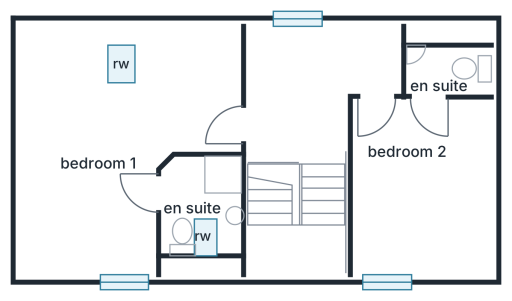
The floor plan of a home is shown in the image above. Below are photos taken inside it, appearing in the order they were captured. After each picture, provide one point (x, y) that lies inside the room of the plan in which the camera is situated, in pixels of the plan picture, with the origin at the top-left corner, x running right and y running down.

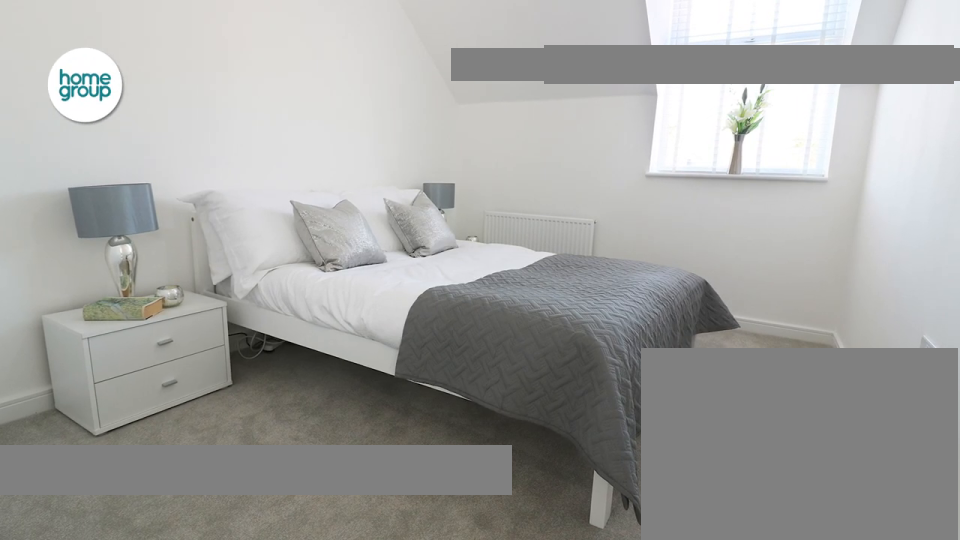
(422, 184)
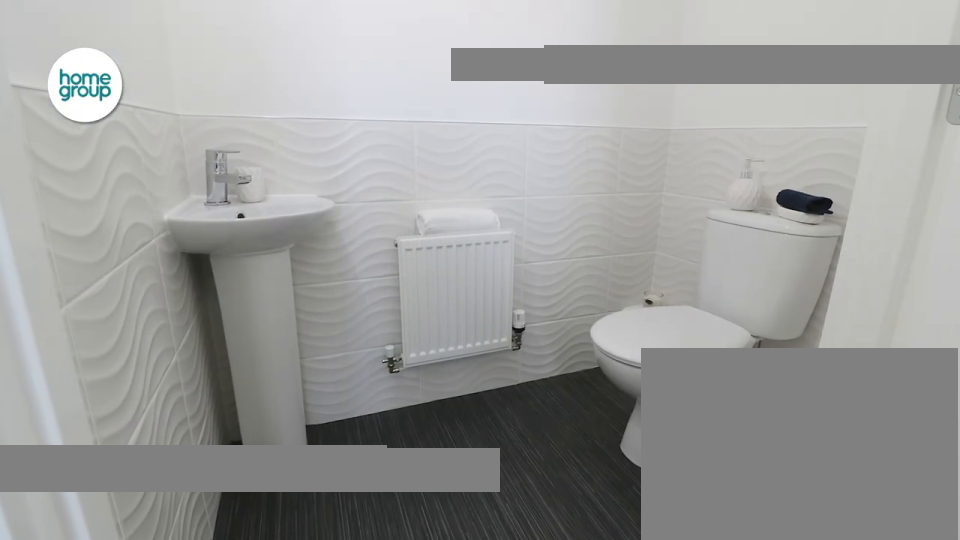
(449, 70)
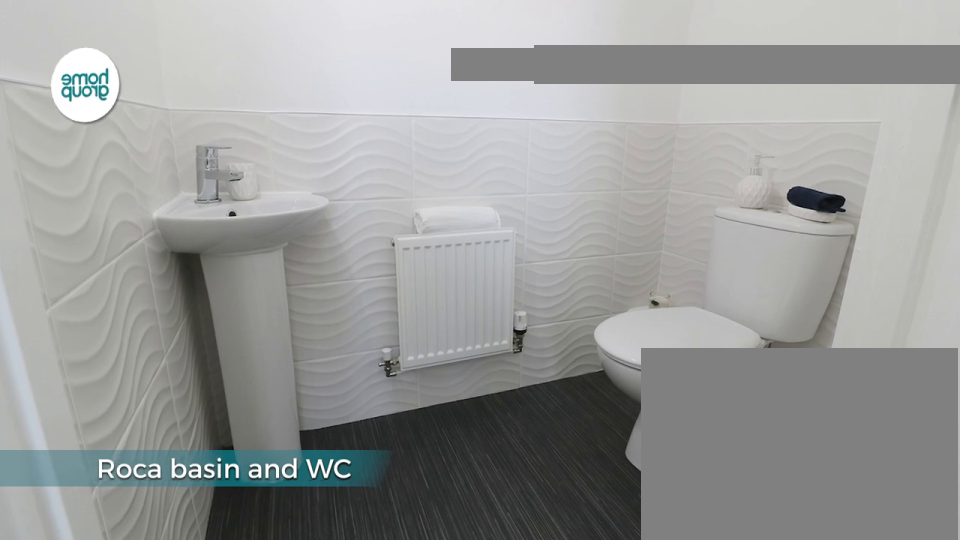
(449, 70)
